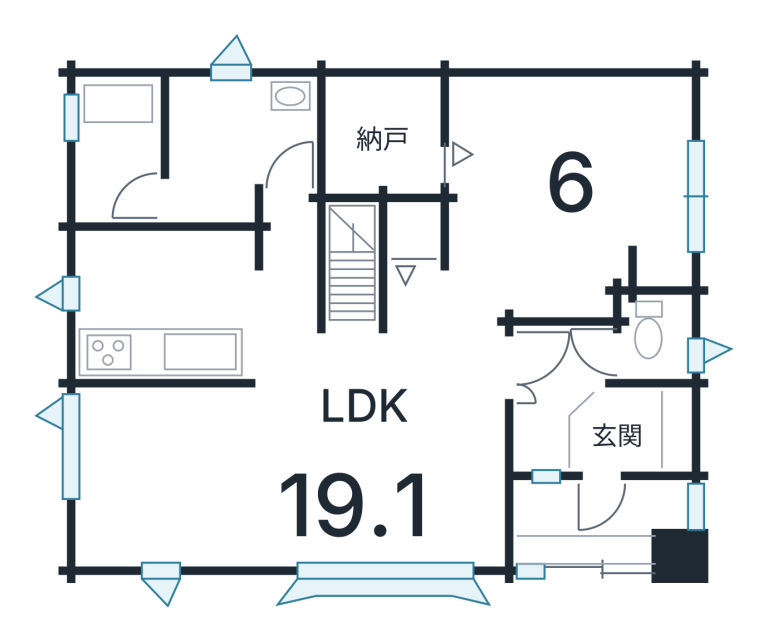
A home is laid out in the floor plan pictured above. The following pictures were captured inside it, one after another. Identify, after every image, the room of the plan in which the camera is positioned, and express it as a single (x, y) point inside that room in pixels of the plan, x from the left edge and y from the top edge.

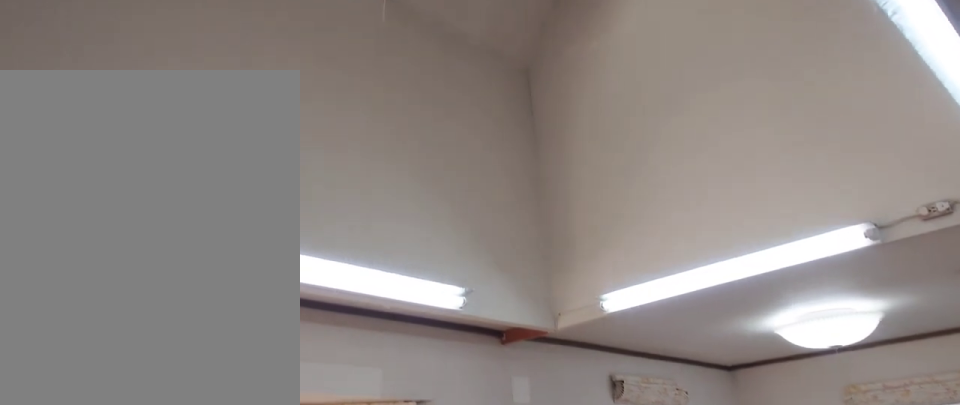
(385, 494)
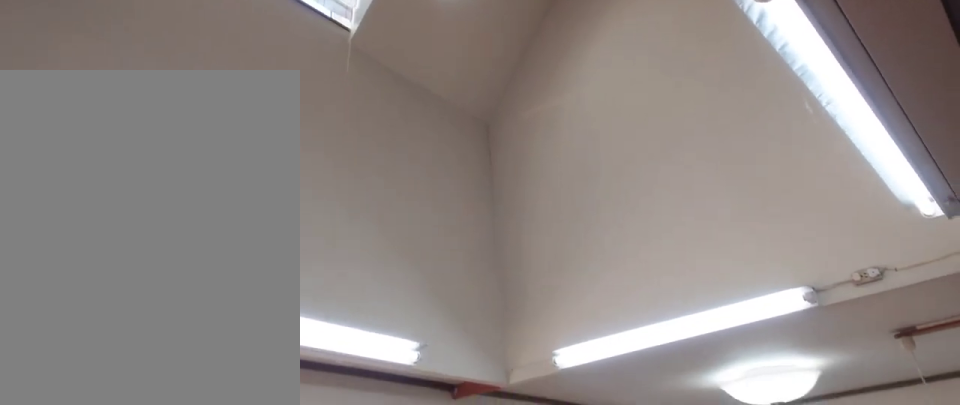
(385, 494)
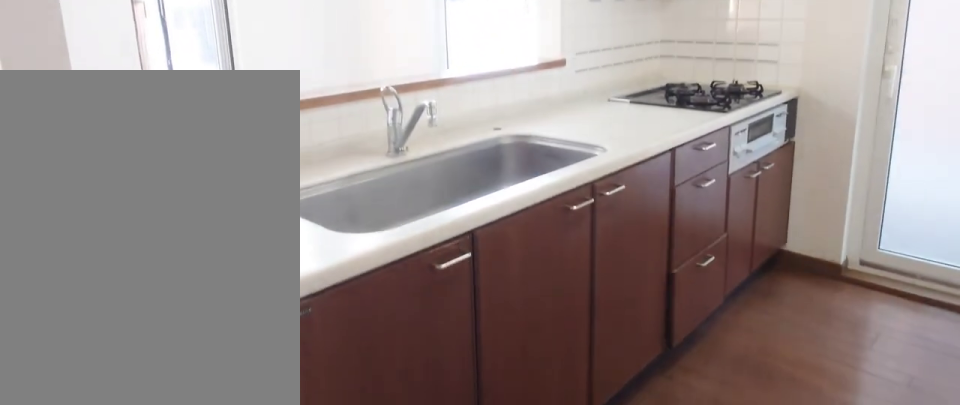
(174, 305)
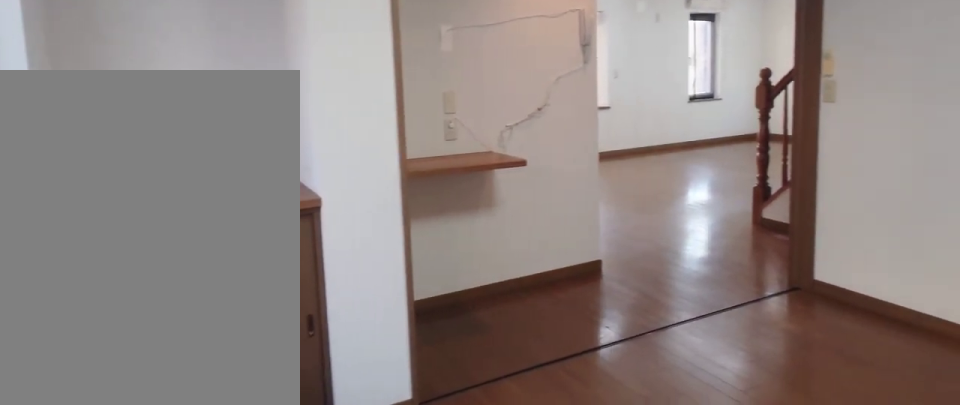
(564, 189)
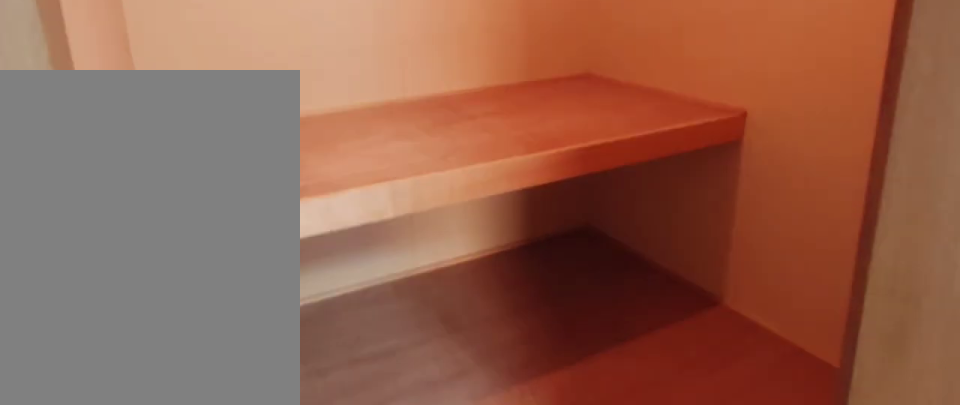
(372, 138)
